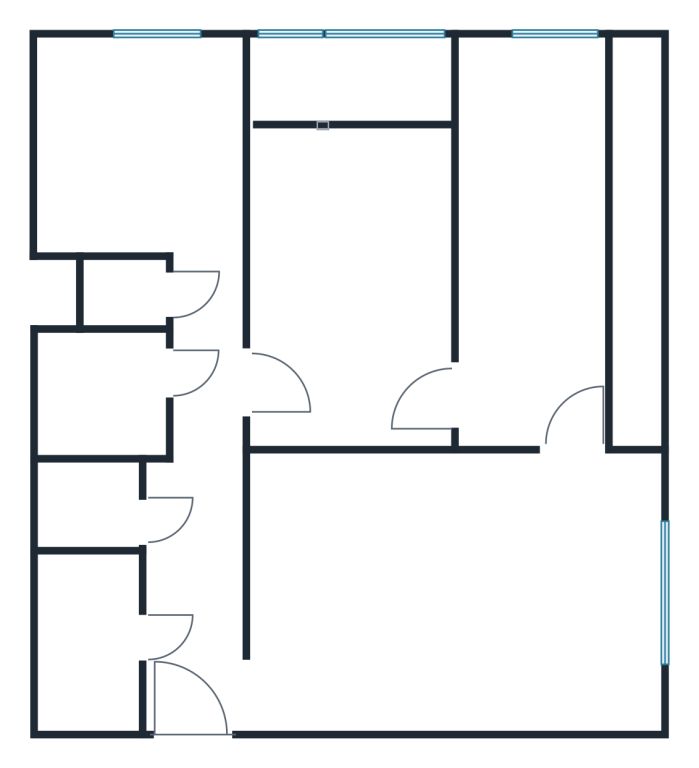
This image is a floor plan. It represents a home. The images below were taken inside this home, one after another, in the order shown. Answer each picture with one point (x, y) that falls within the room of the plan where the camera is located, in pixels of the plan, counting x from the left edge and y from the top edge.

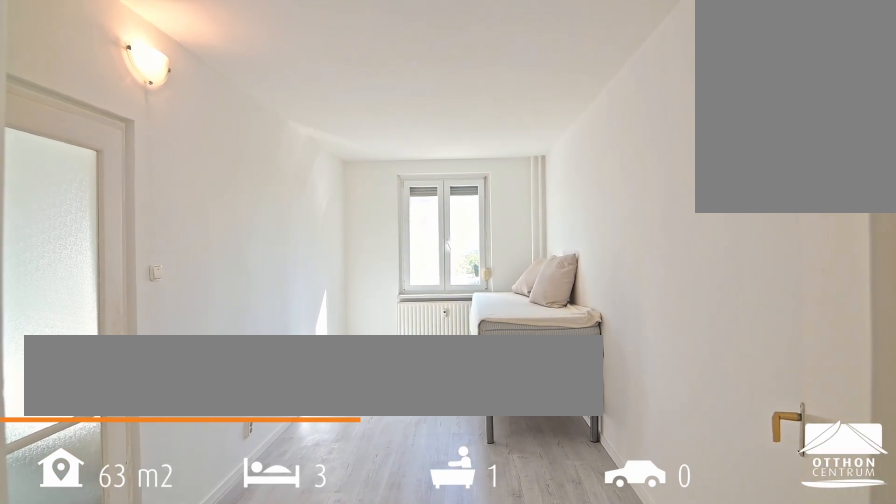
(538, 263)
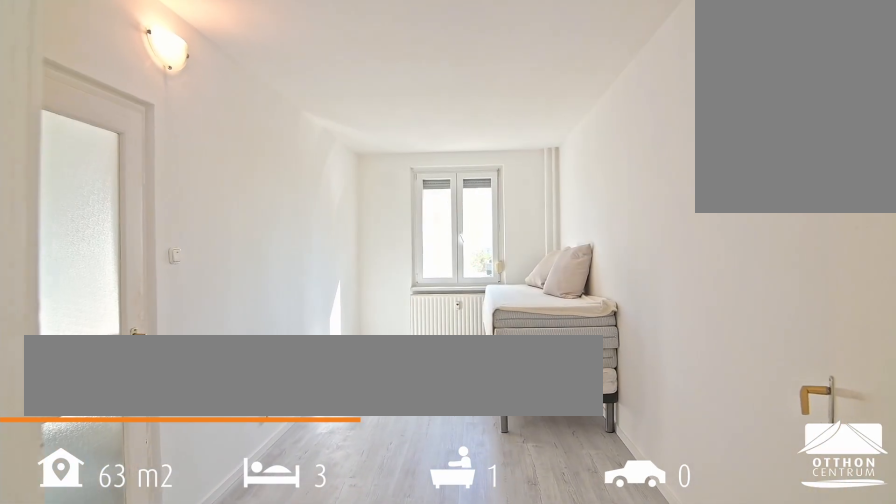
(538, 263)
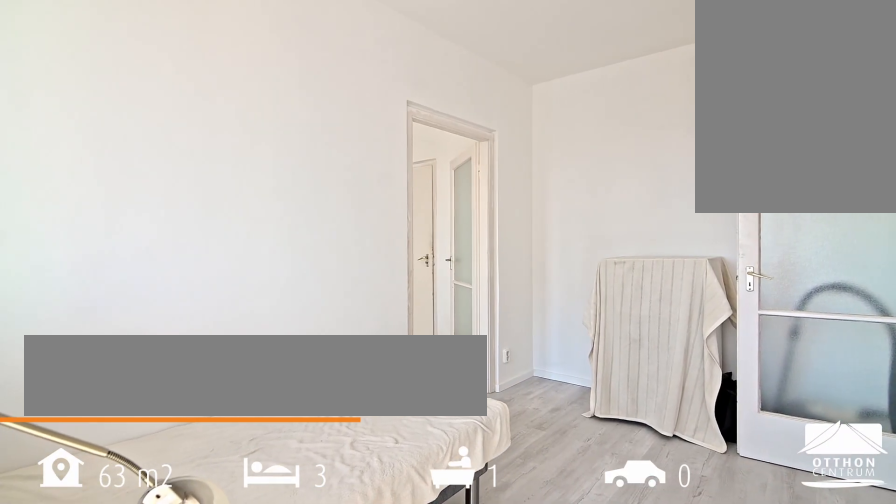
(359, 285)
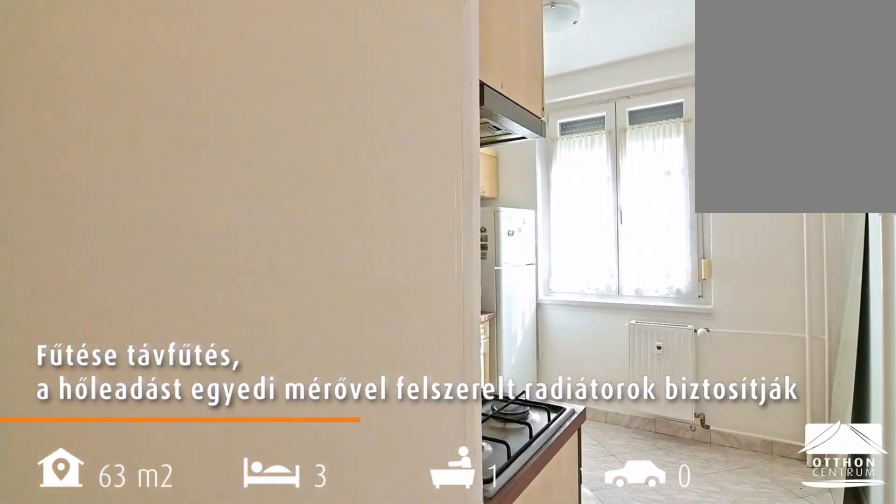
(135, 143)
